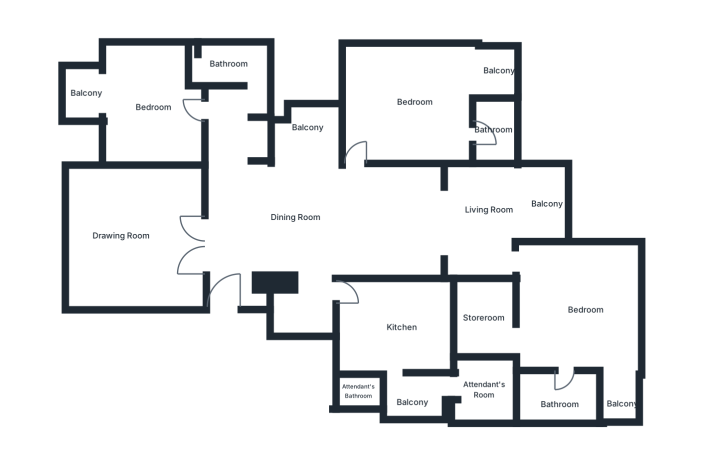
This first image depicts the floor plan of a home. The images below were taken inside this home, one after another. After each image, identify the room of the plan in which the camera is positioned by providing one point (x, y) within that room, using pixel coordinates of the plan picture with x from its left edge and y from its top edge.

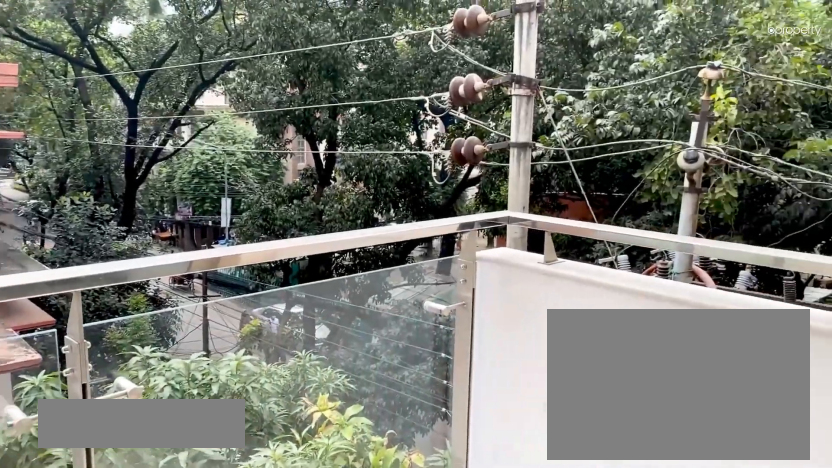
(82, 97)
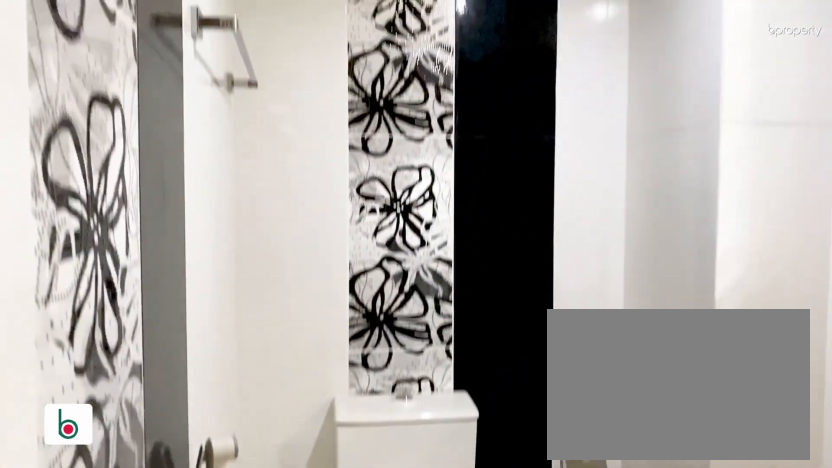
(224, 61)
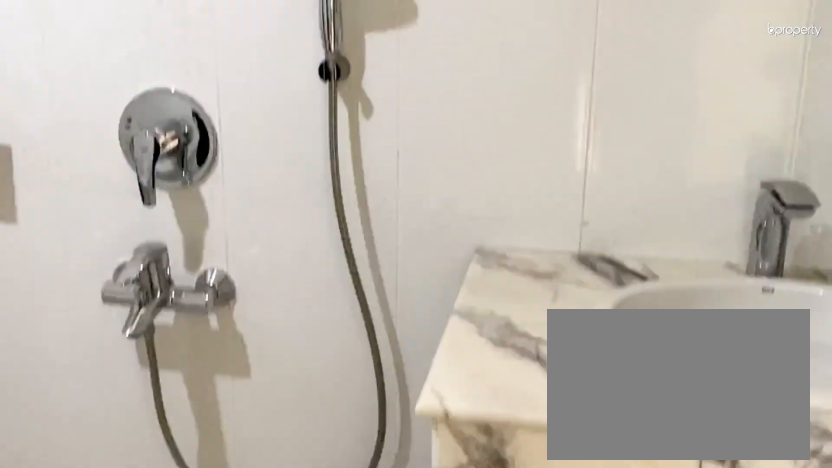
(224, 61)
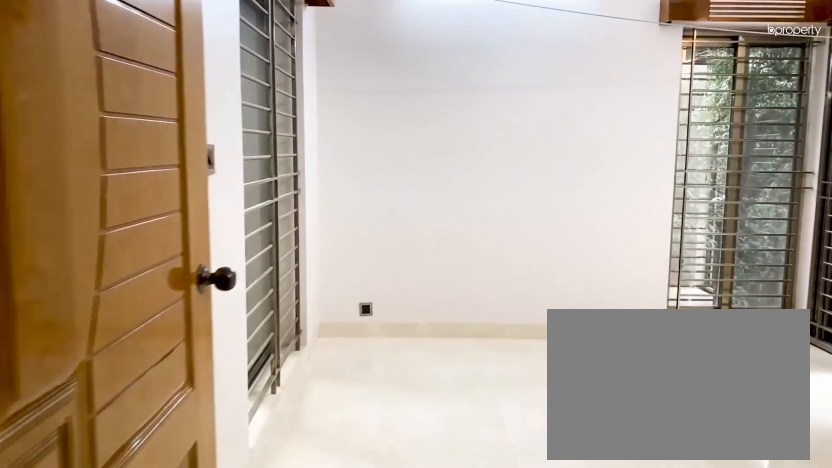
(367, 156)
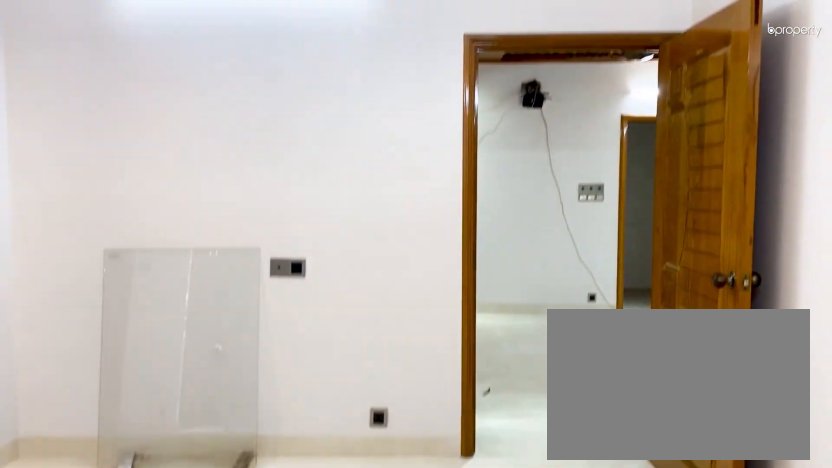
(416, 105)
